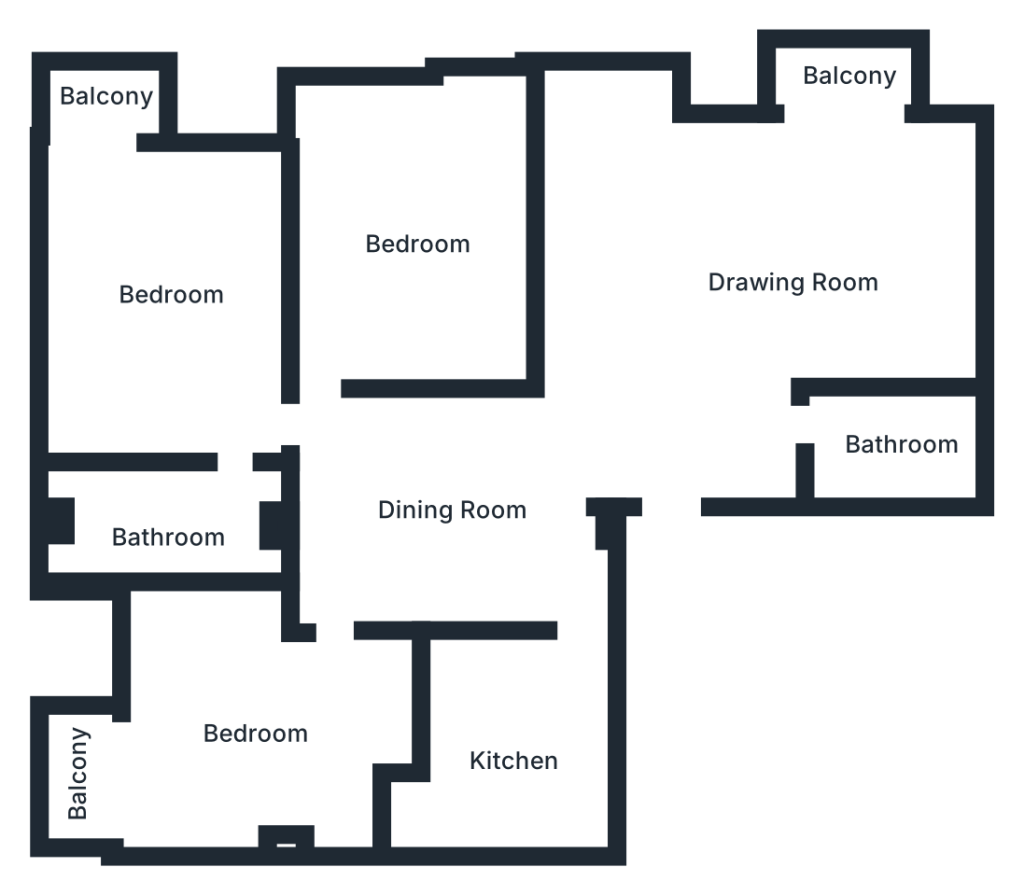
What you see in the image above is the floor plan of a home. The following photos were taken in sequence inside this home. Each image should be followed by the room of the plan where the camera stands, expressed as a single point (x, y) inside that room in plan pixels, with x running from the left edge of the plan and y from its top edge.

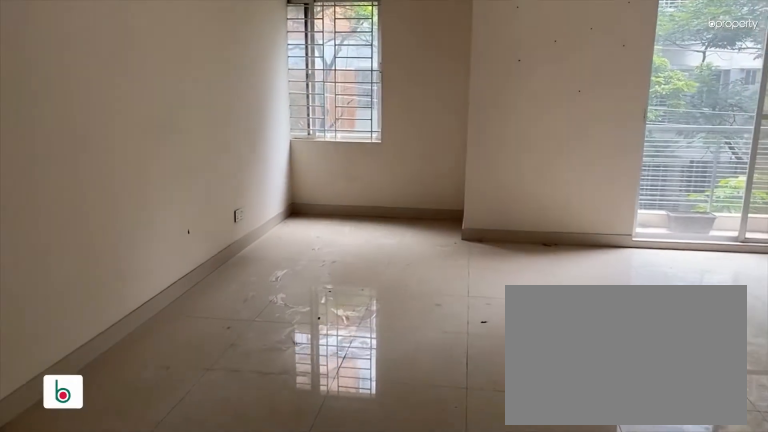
(787, 275)
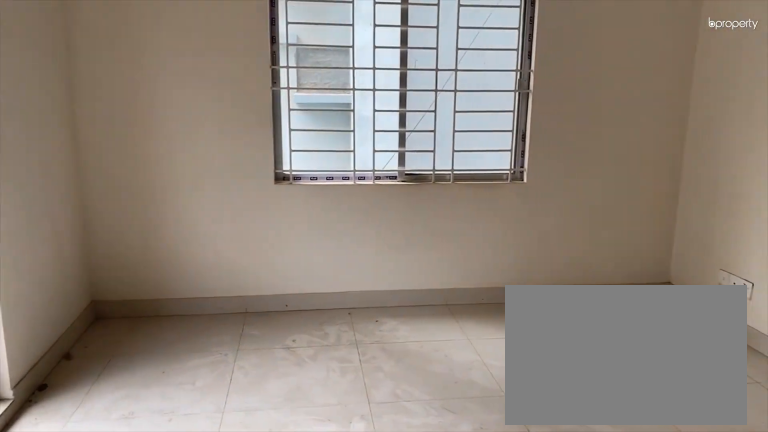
(787, 275)
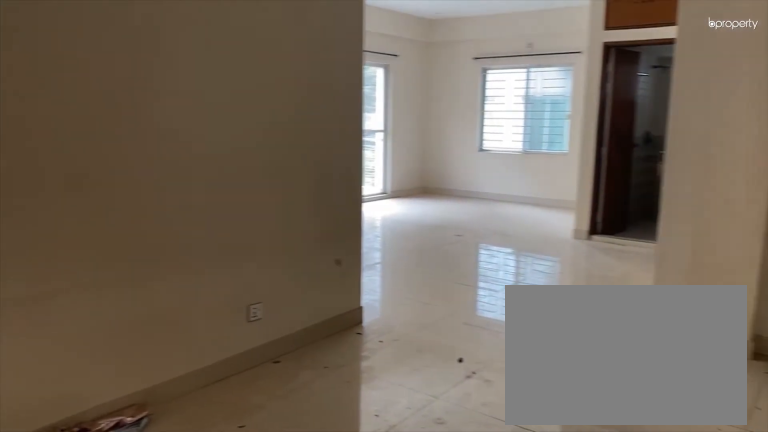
(458, 507)
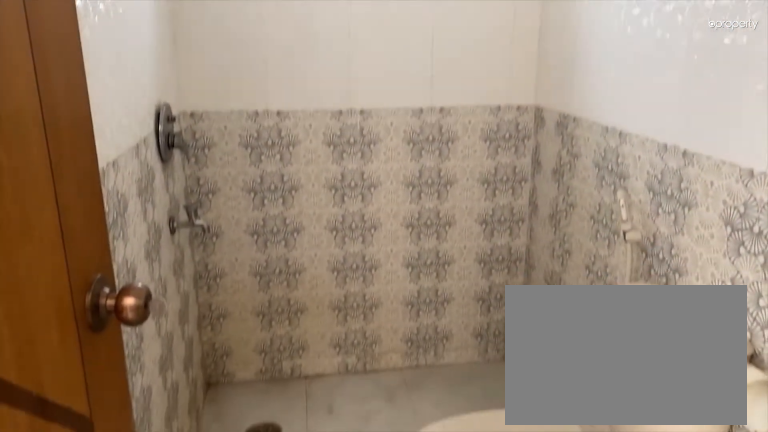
(897, 424)
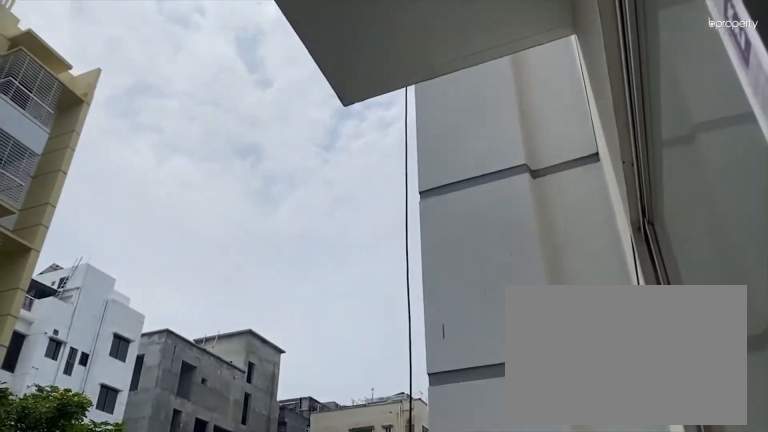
(841, 77)
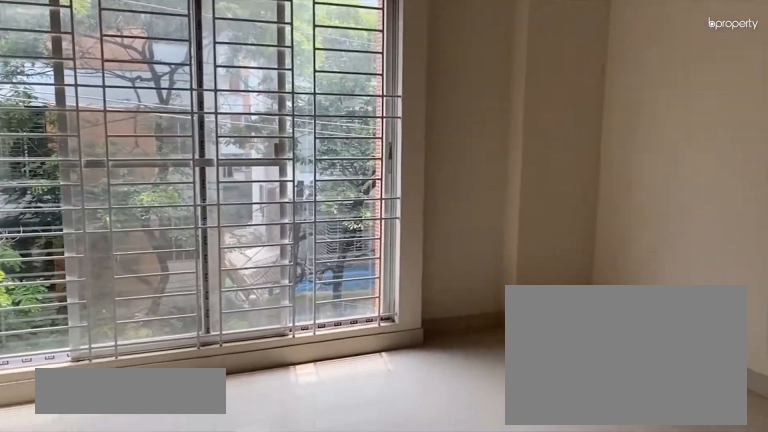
(424, 245)
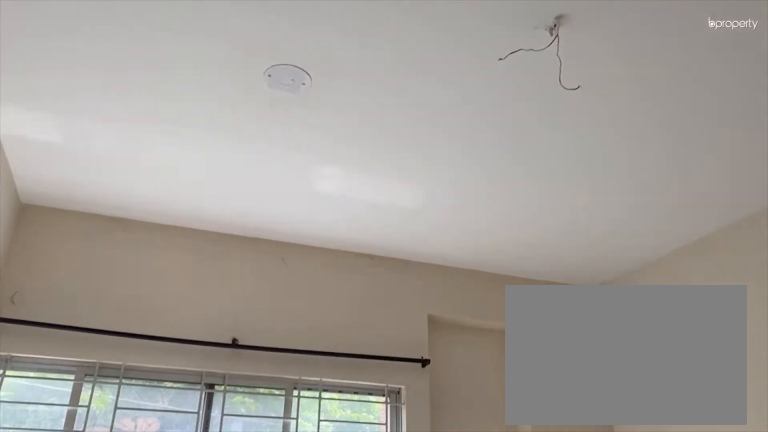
(424, 245)
